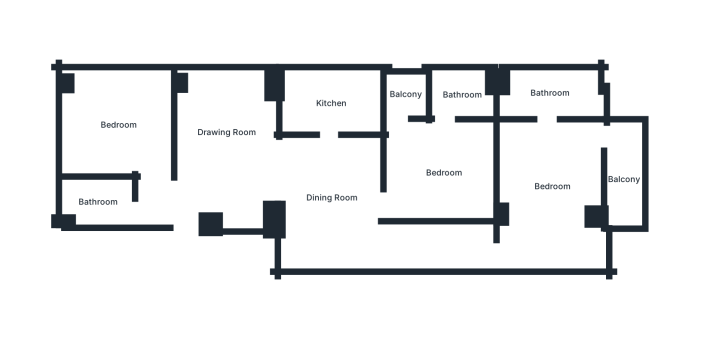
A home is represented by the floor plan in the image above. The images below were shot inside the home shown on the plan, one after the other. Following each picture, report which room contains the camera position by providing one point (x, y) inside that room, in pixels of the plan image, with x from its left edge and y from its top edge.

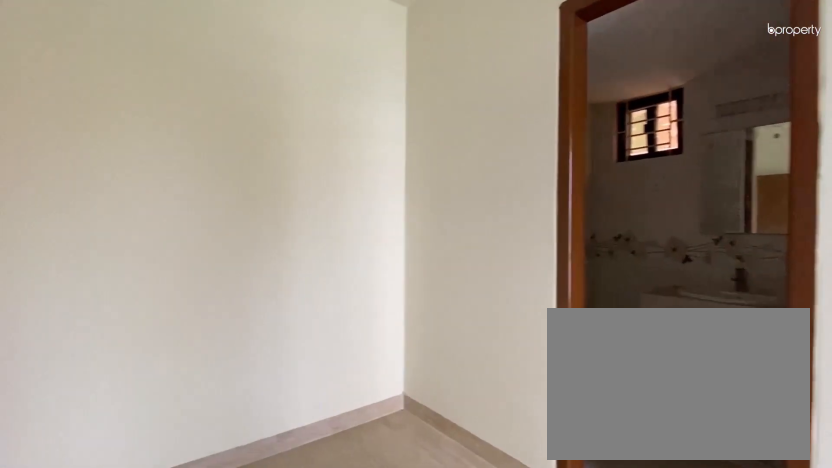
(550, 186)
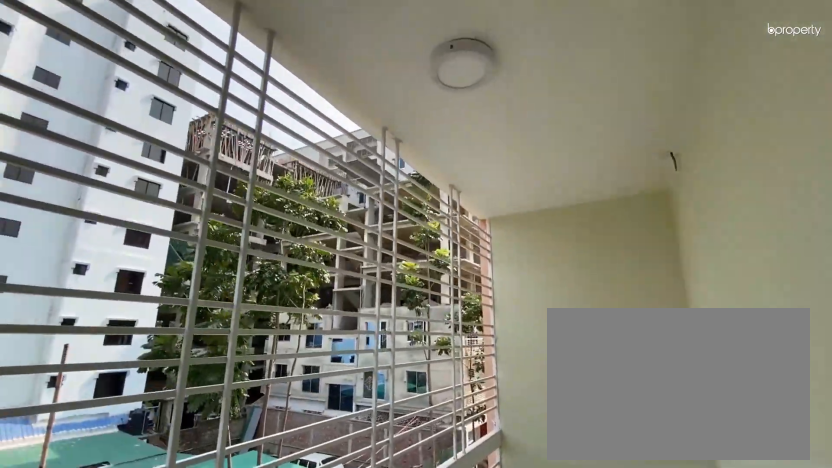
(624, 179)
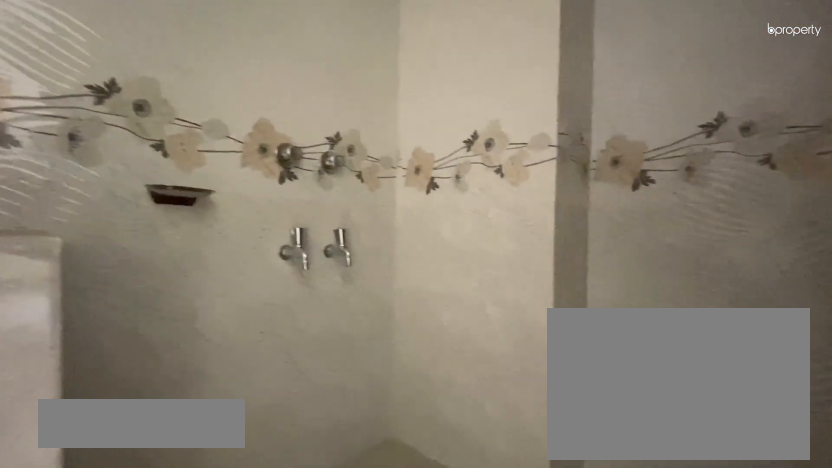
(548, 93)
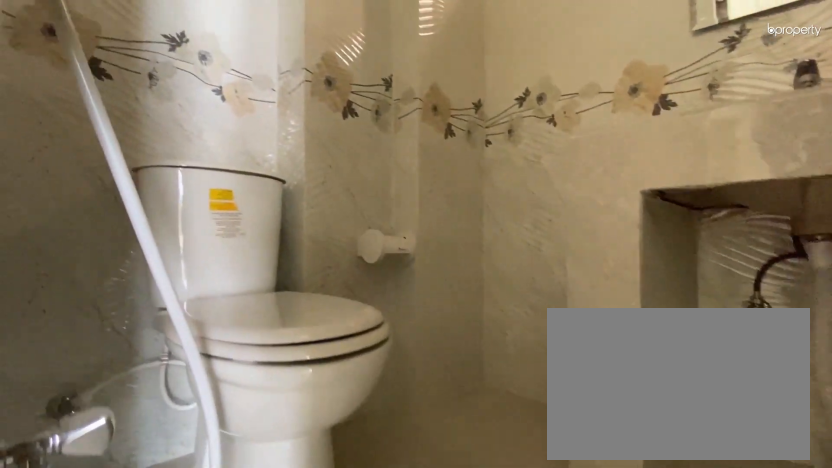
(548, 93)
